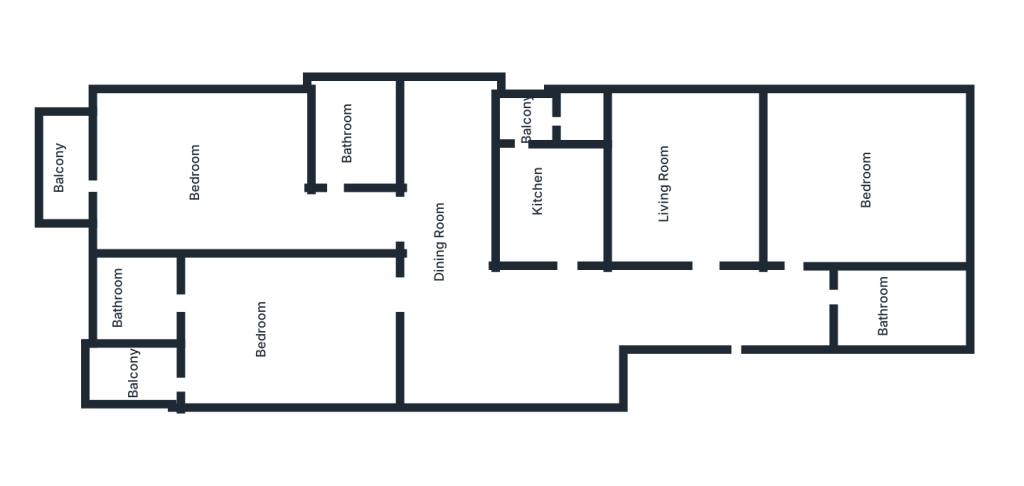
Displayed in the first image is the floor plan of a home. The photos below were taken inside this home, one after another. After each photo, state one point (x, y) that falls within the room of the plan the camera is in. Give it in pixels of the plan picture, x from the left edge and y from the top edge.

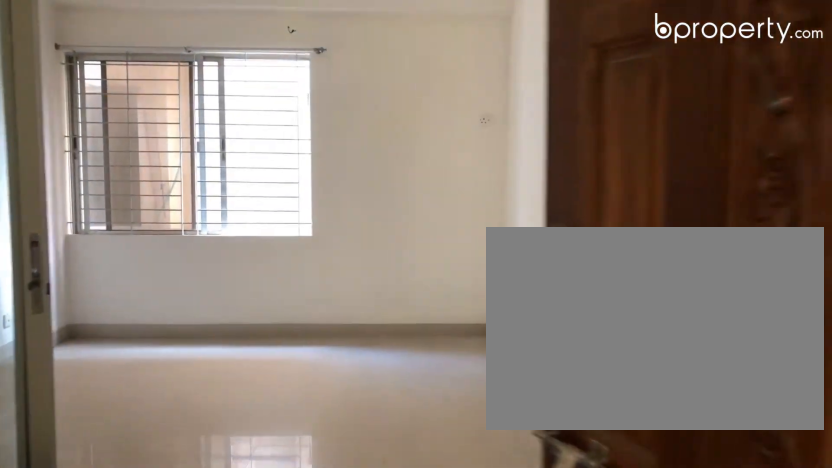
(714, 305)
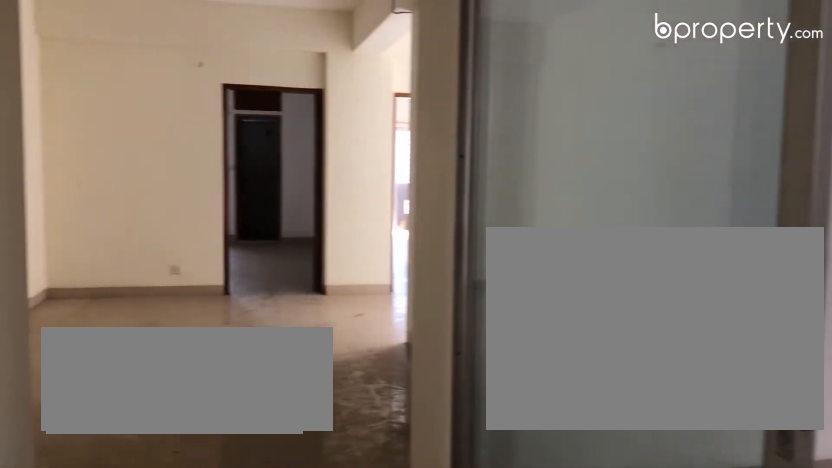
(697, 181)
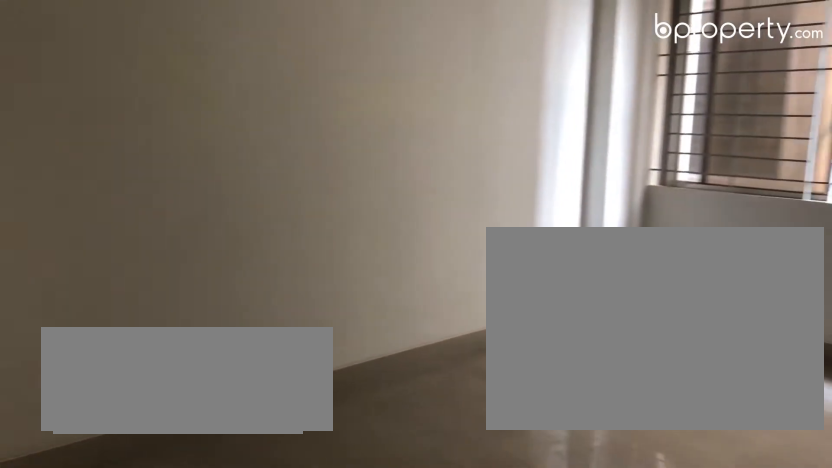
(696, 181)
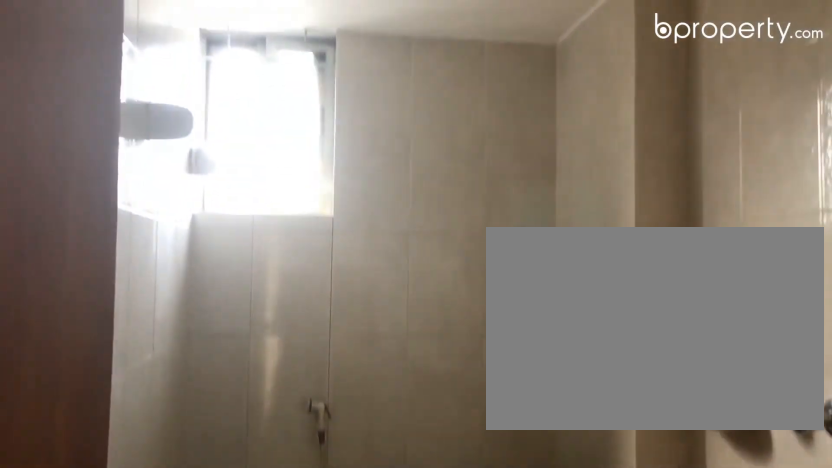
(907, 309)
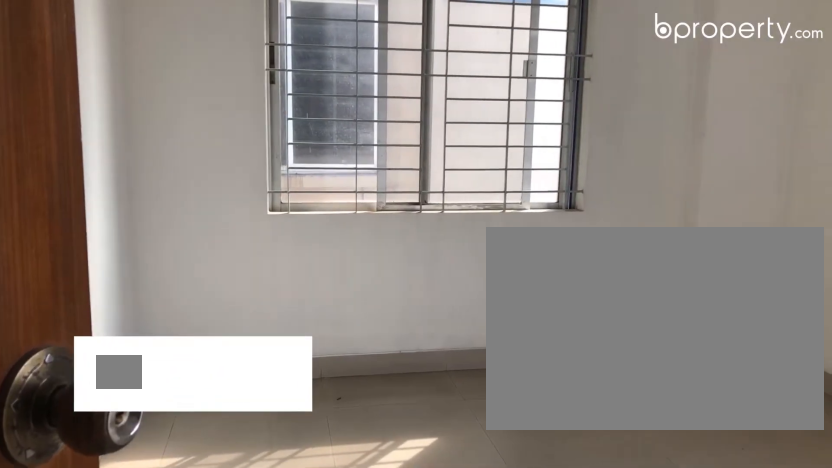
(850, 167)
